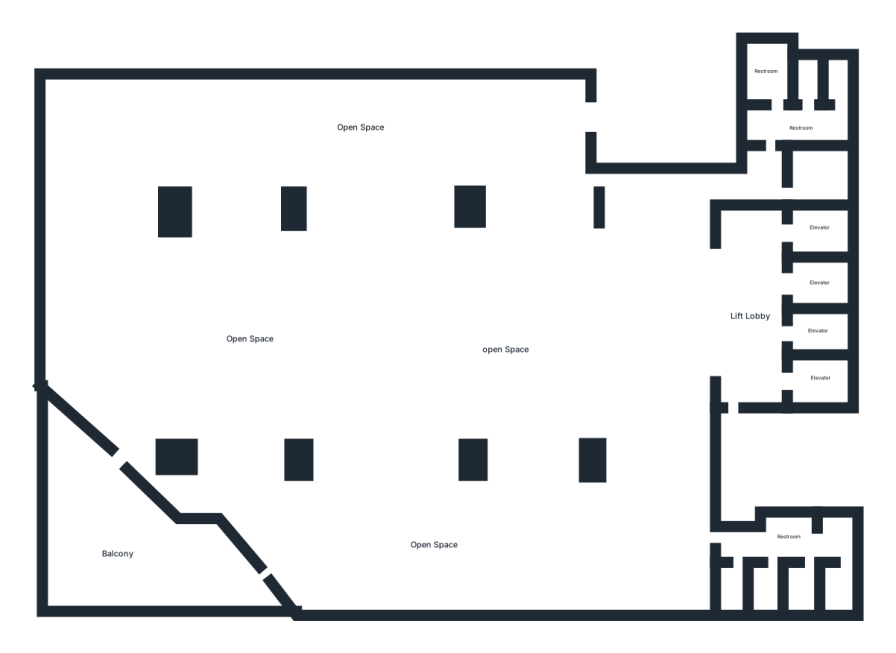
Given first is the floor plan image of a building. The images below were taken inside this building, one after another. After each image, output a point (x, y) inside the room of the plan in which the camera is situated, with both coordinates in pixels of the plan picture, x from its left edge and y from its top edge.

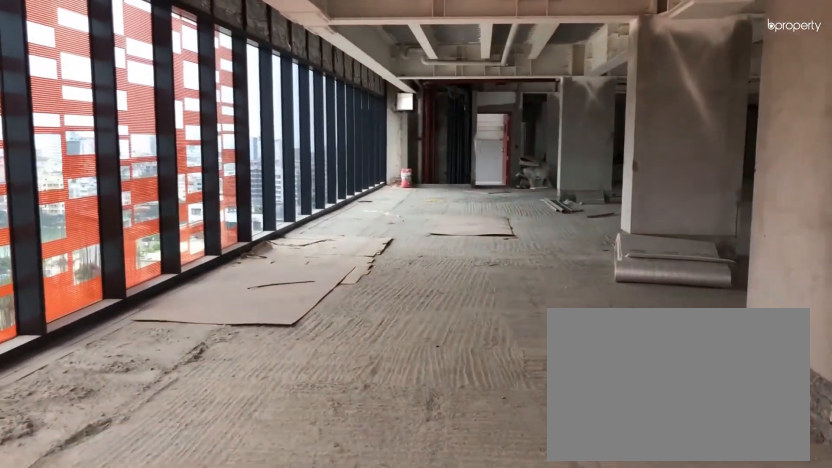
(226, 126)
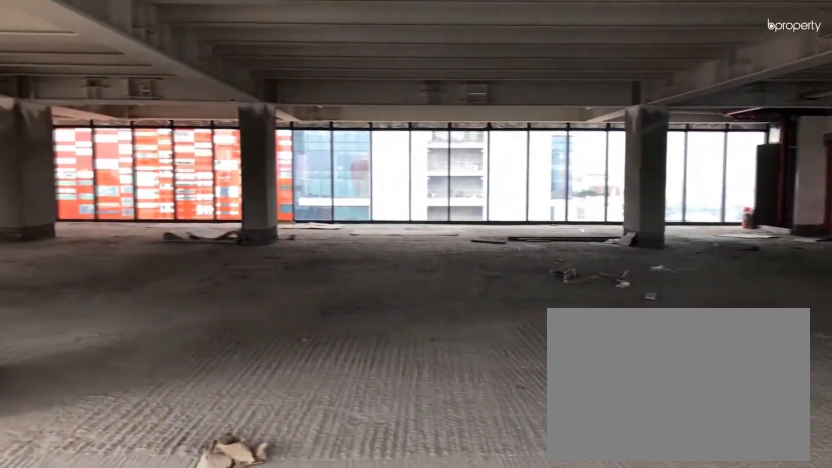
(415, 559)
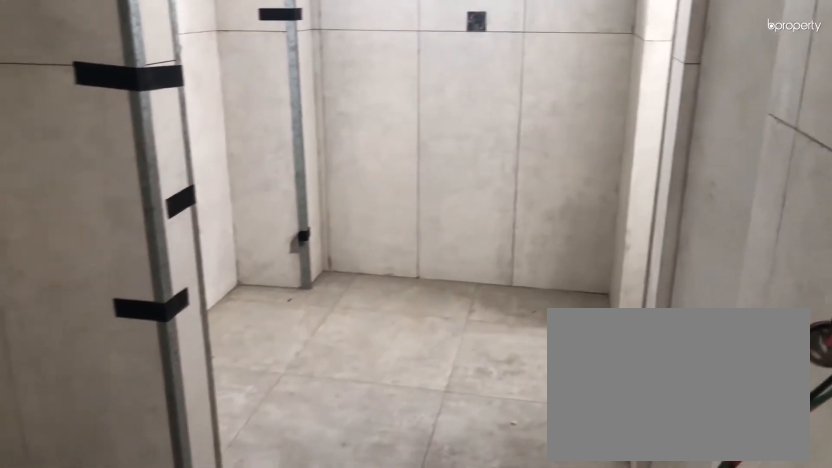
(787, 538)
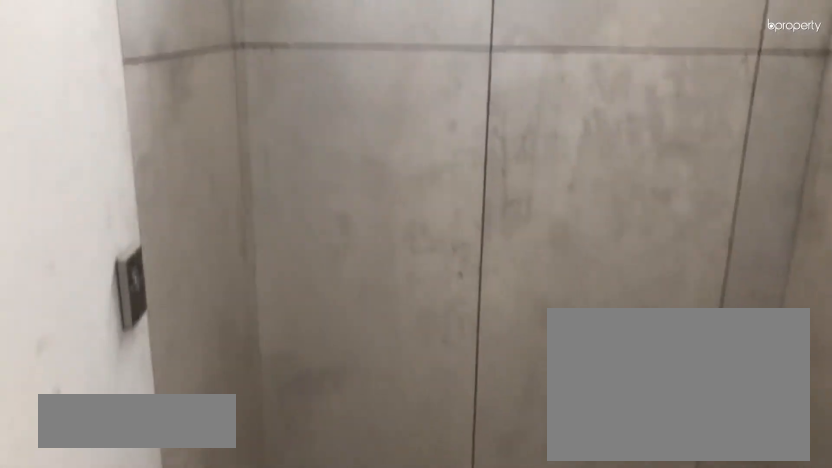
(727, 591)
